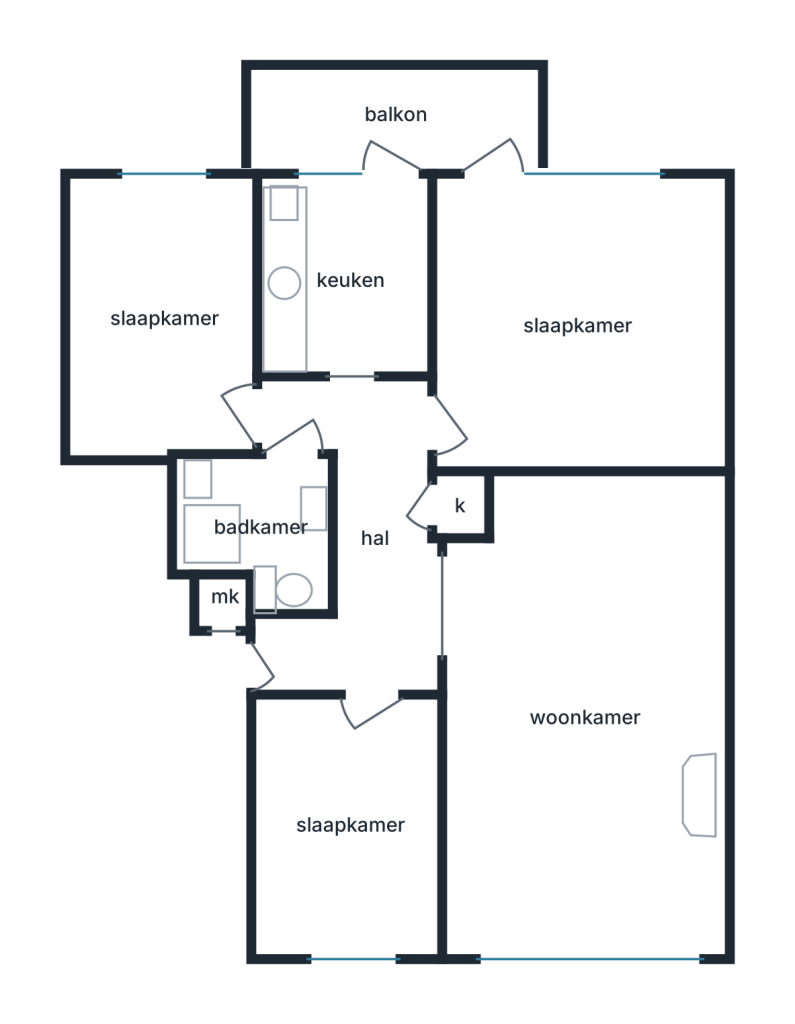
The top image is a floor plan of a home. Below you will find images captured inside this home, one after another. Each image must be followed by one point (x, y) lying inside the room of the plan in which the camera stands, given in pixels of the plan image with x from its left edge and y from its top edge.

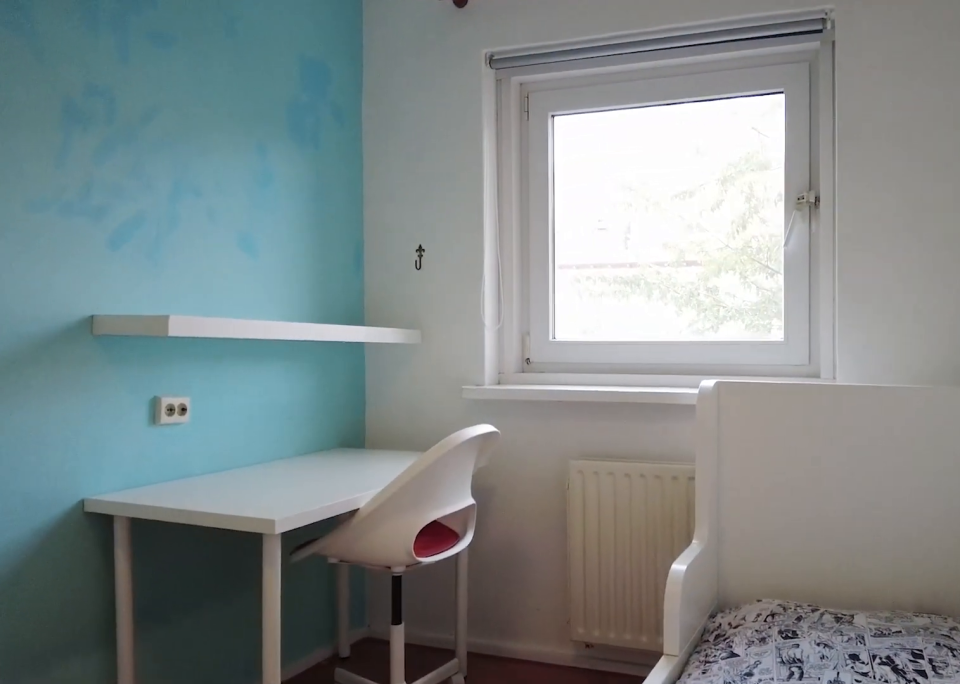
(167, 316)
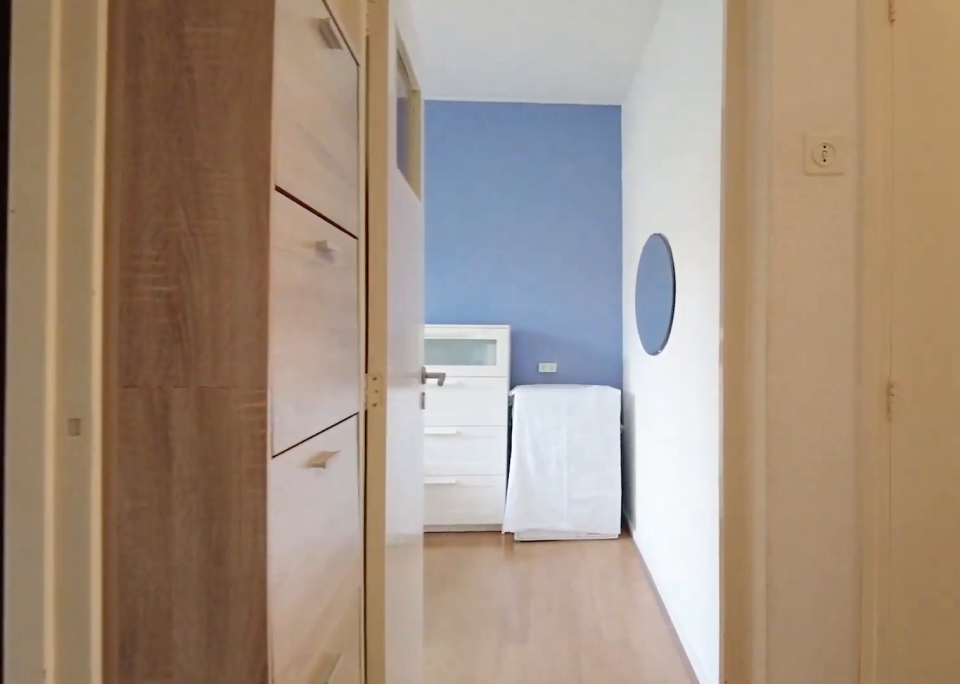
(362, 537)
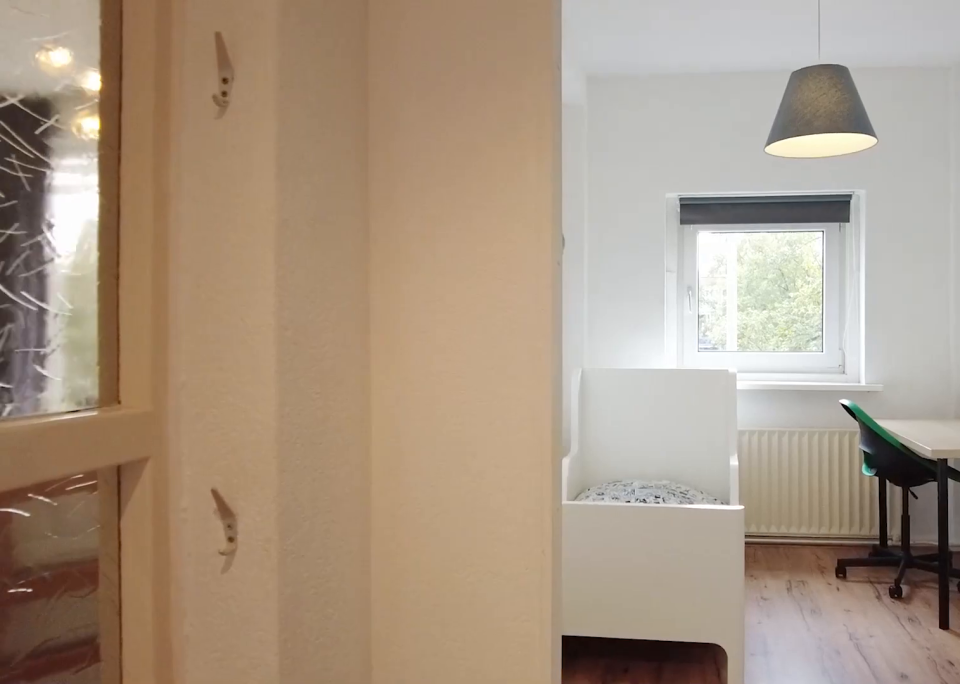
(362, 537)
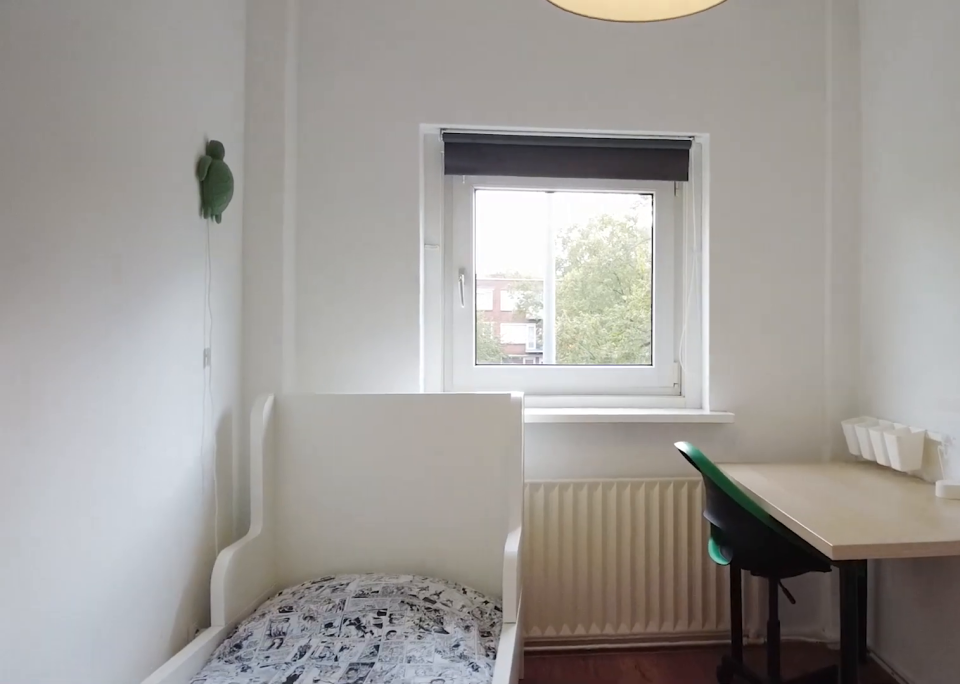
(349, 823)
